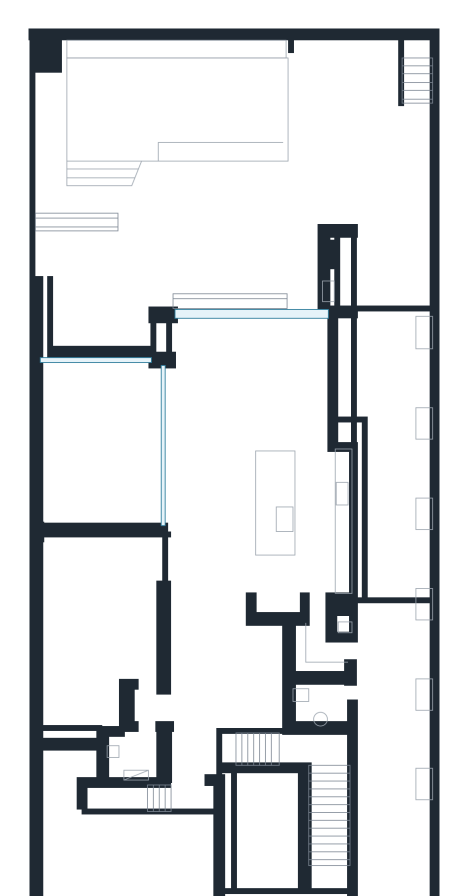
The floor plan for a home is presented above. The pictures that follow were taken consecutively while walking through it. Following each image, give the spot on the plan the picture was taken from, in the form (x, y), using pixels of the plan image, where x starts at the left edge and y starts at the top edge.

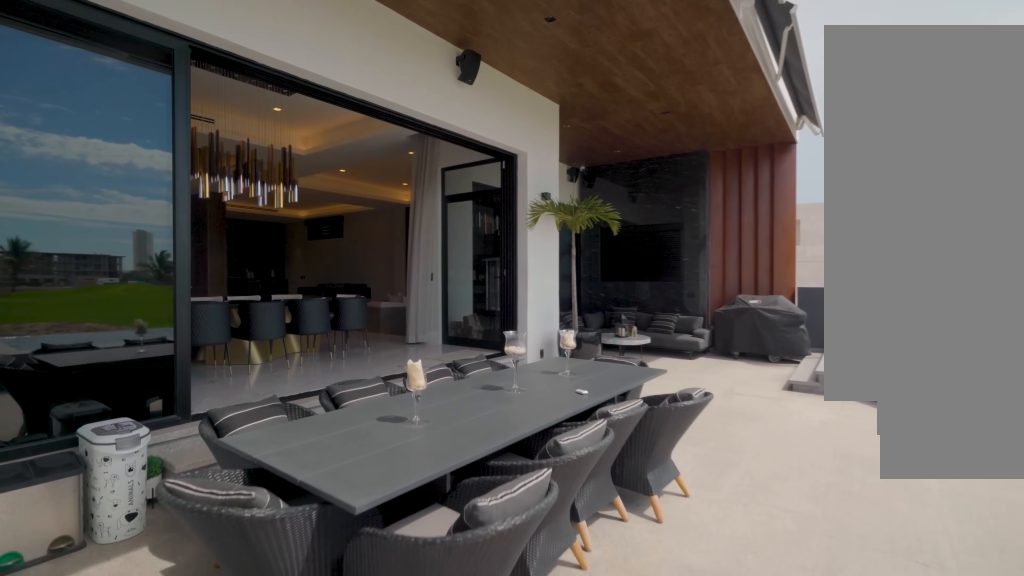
(314, 234)
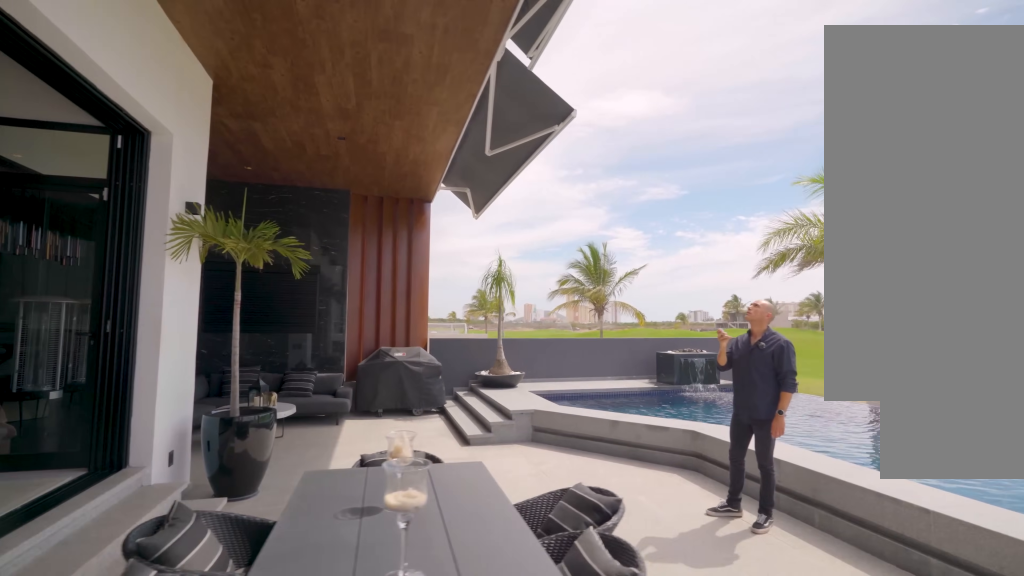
(305, 231)
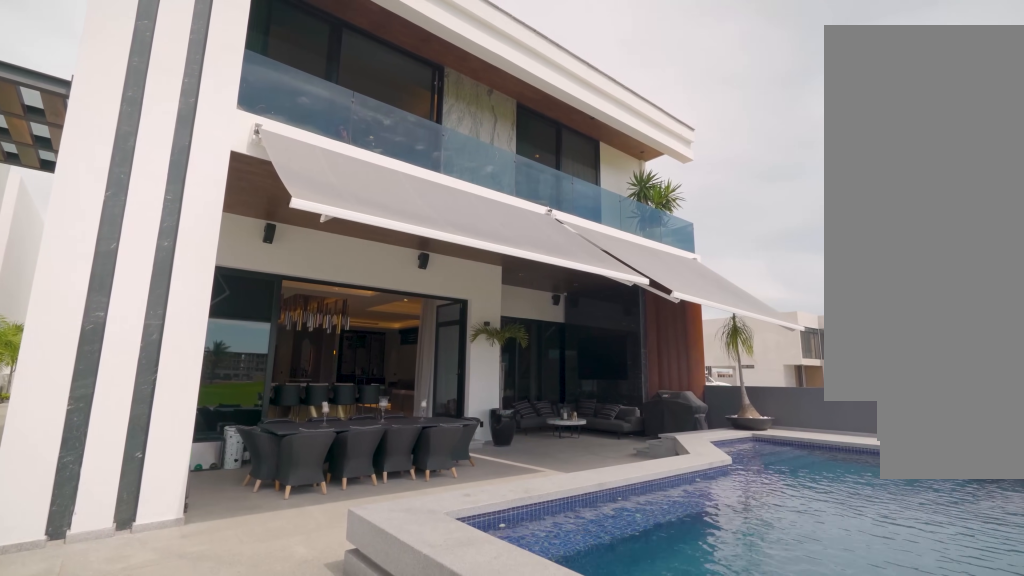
(326, 152)
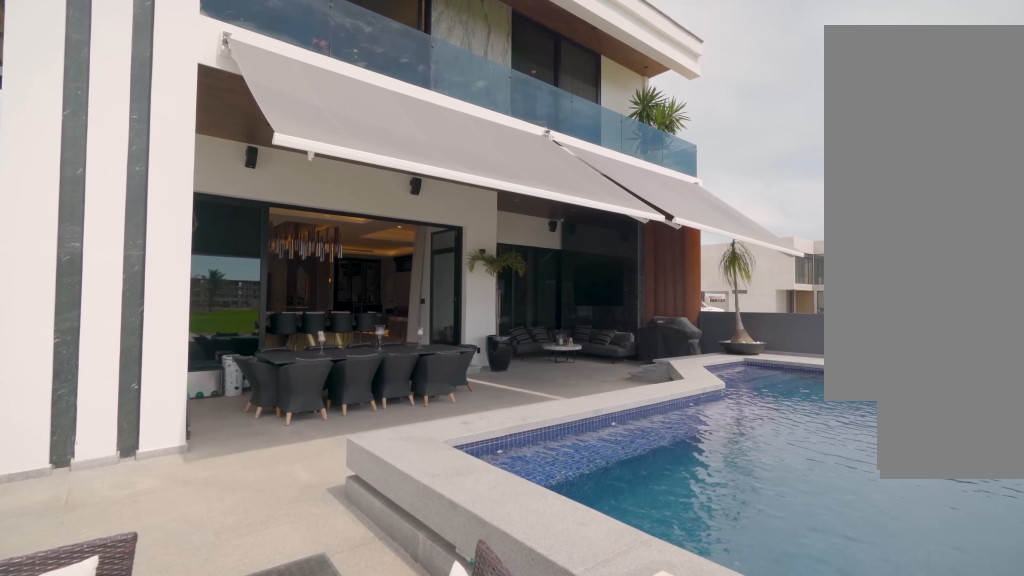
(326, 152)
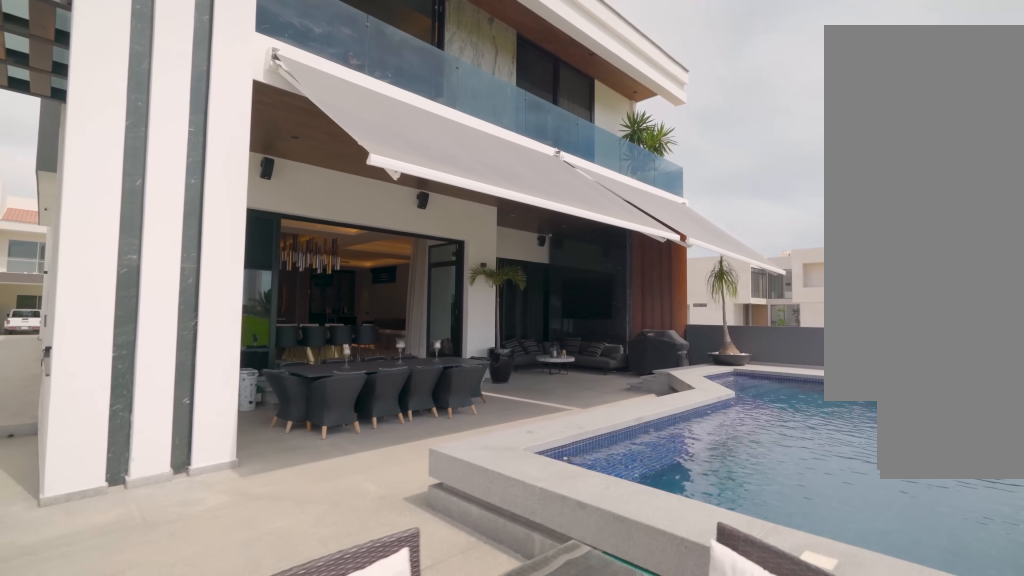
(326, 152)
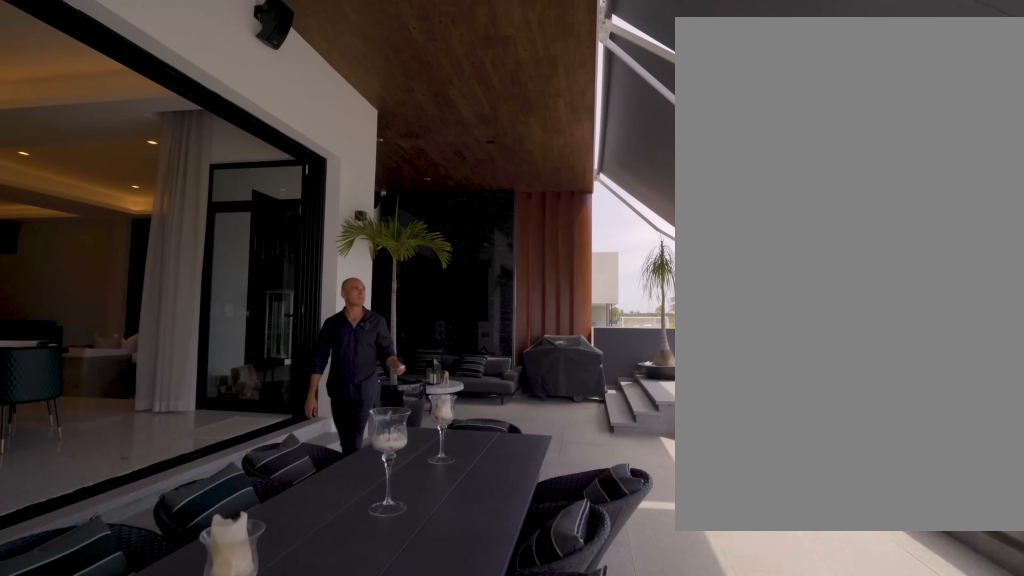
(313, 228)
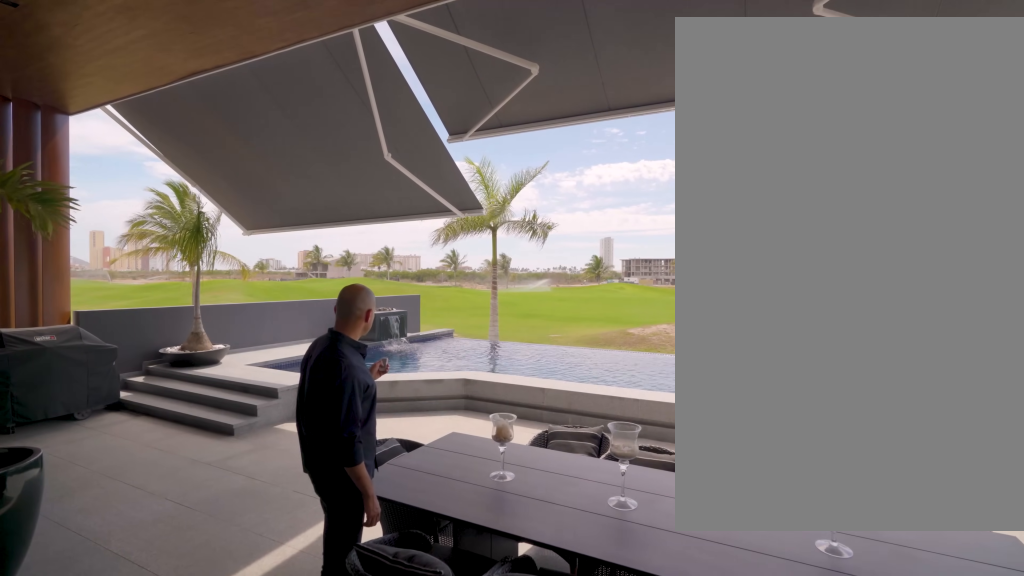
(234, 312)
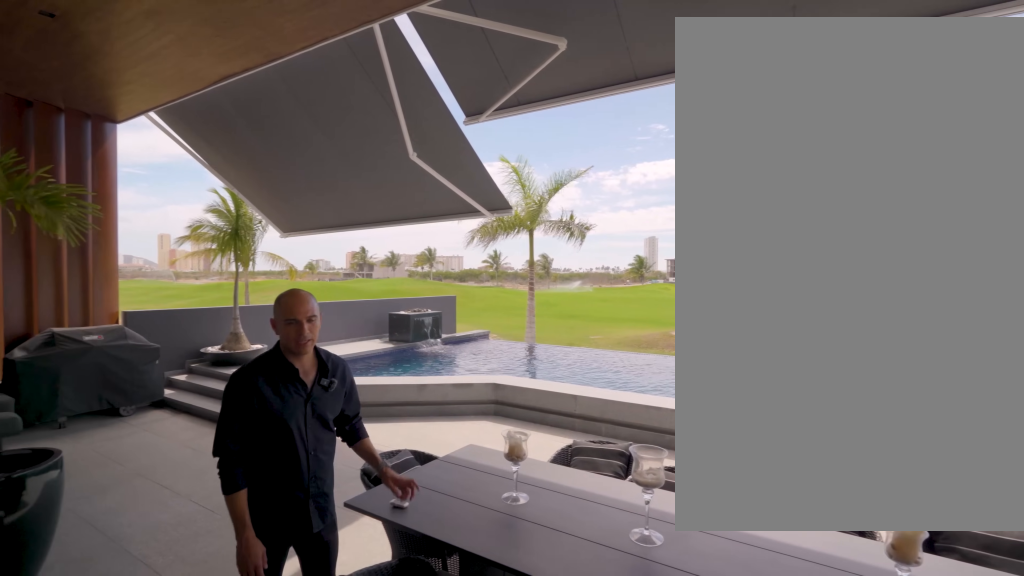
(234, 311)
